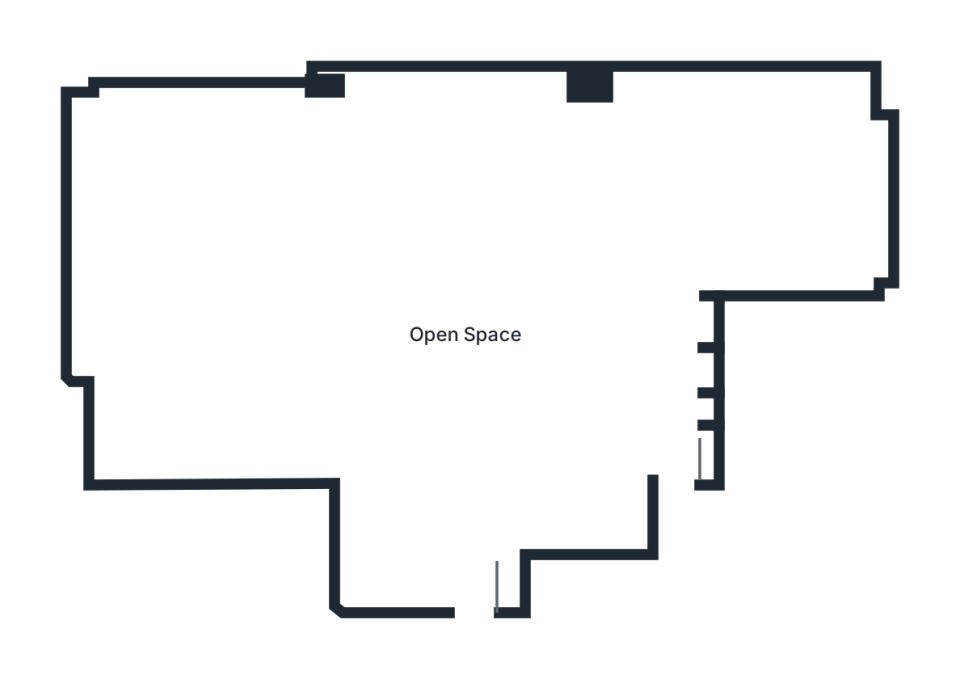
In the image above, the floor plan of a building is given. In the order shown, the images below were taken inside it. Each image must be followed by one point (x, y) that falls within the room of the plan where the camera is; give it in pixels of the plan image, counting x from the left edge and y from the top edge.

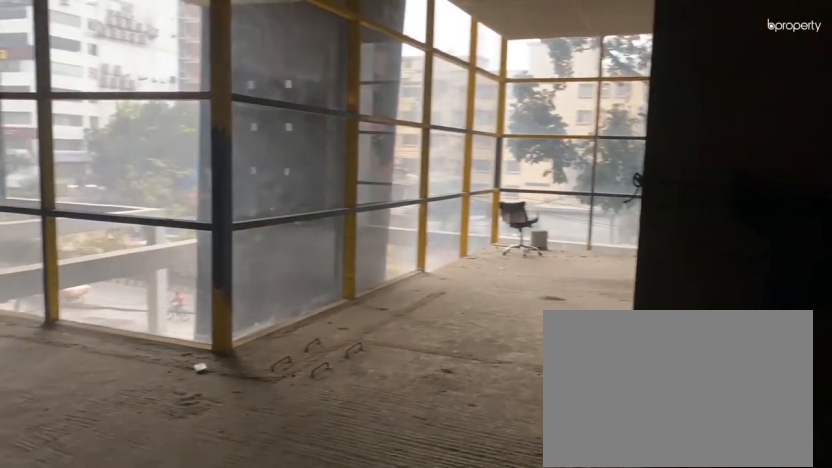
(479, 360)
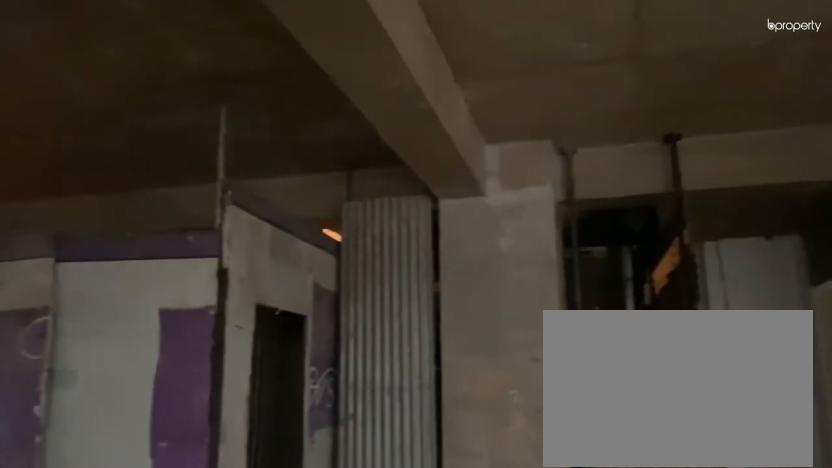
(479, 360)
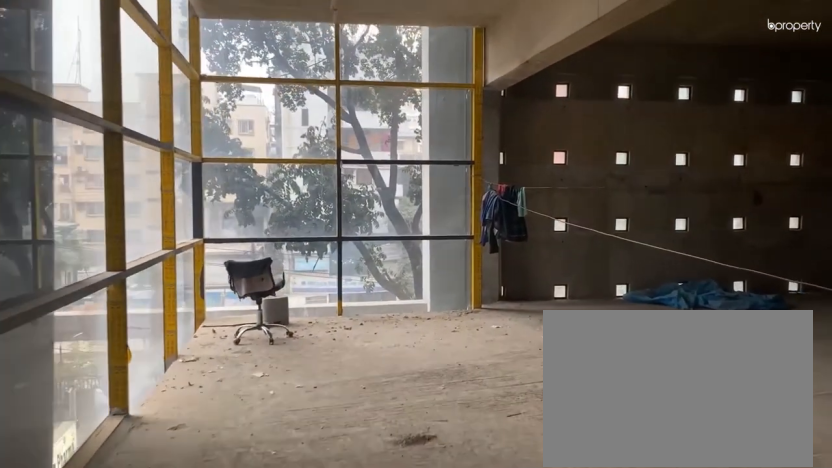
(277, 435)
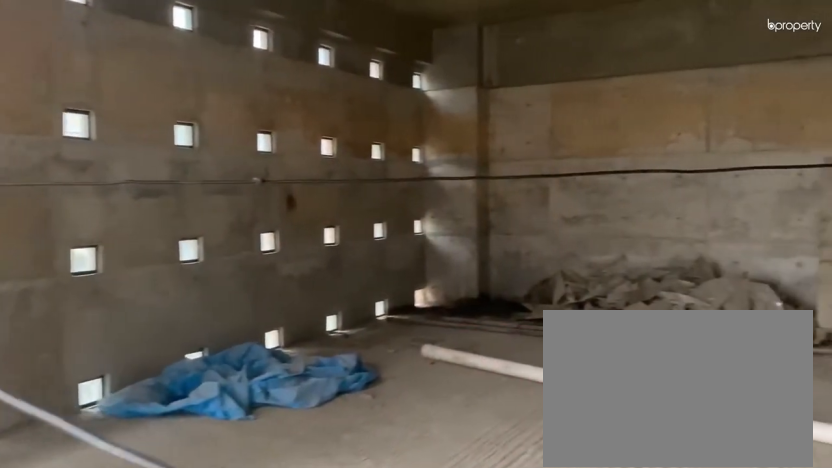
(147, 244)
